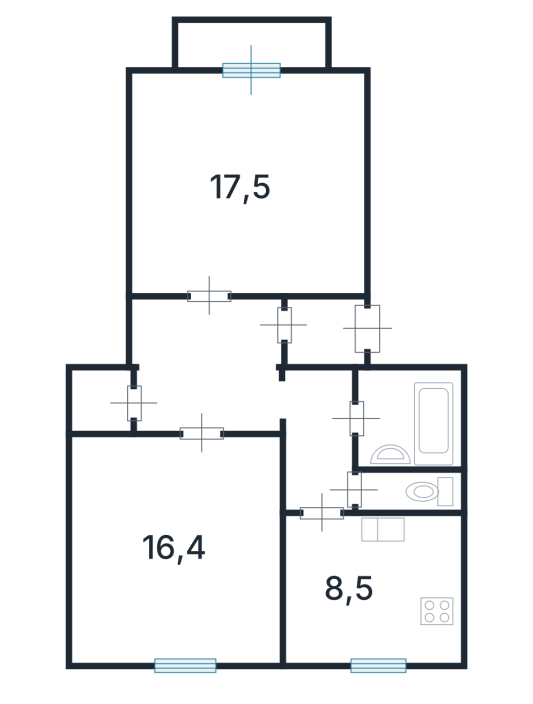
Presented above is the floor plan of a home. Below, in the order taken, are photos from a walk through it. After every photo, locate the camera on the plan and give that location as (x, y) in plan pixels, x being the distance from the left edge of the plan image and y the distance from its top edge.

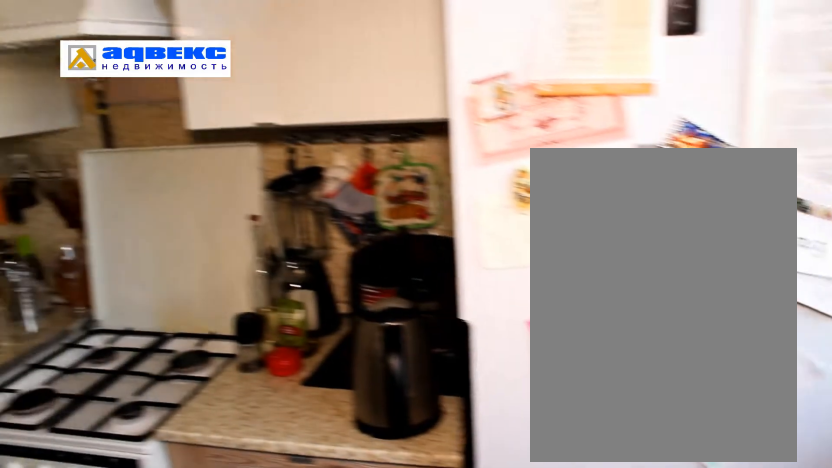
(299, 631)
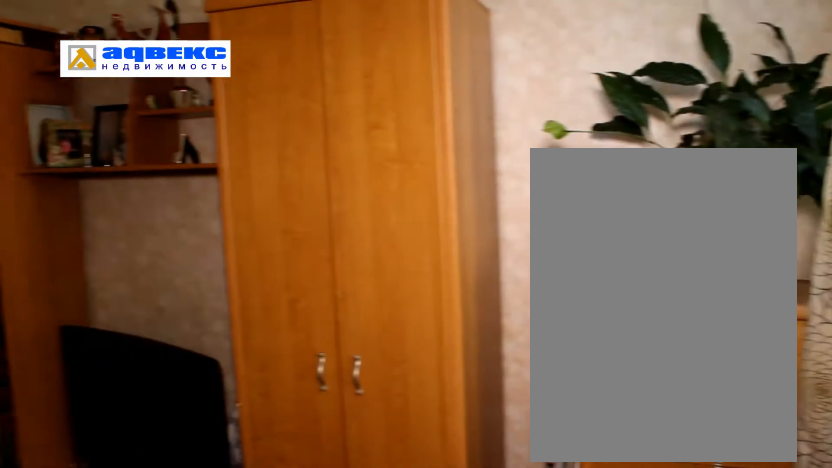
(107, 589)
